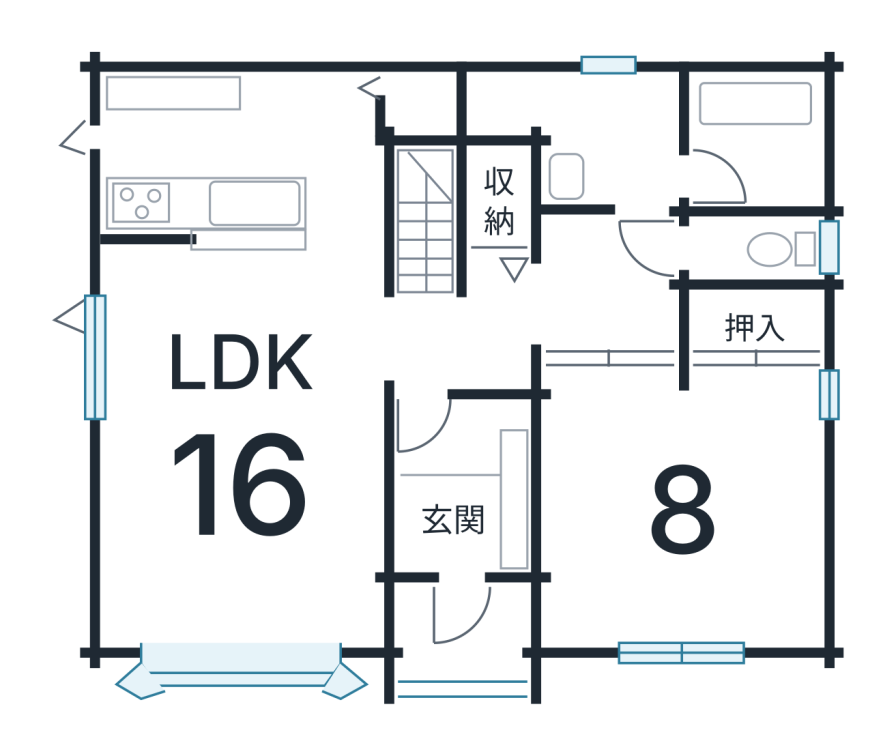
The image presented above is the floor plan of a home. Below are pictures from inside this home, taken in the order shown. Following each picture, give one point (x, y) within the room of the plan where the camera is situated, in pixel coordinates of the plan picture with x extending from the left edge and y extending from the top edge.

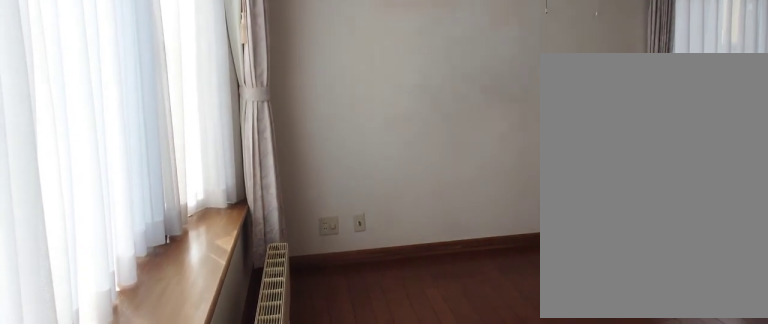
(263, 479)
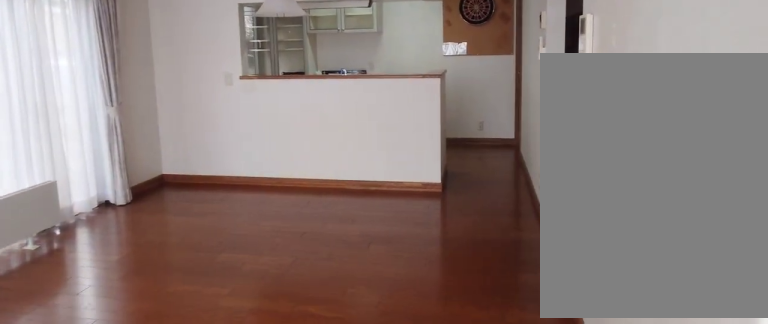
(263, 479)
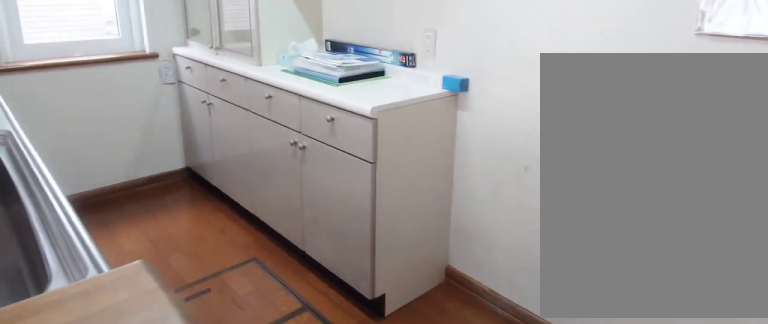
(225, 143)
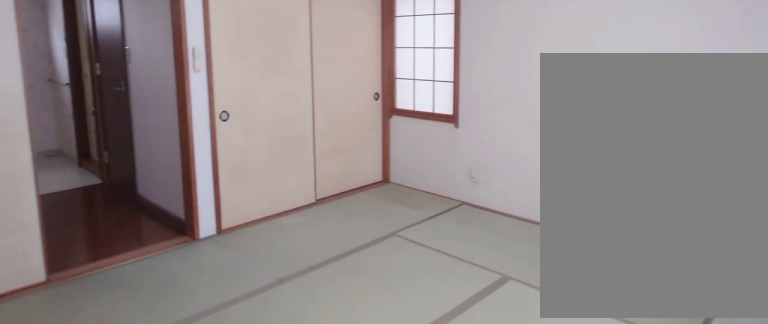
(681, 515)
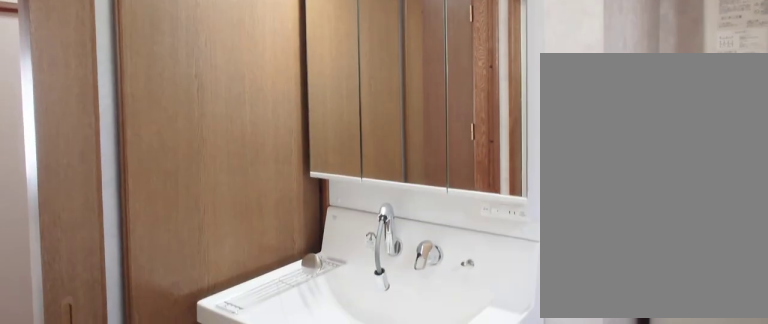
(599, 149)
